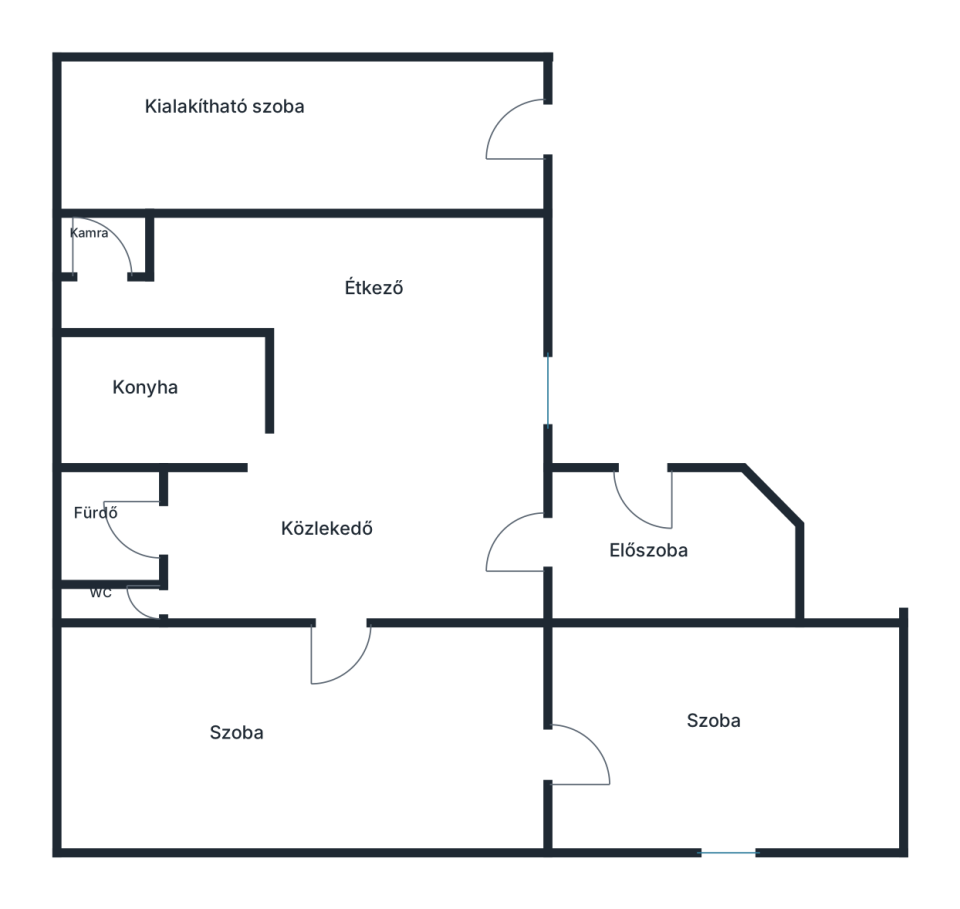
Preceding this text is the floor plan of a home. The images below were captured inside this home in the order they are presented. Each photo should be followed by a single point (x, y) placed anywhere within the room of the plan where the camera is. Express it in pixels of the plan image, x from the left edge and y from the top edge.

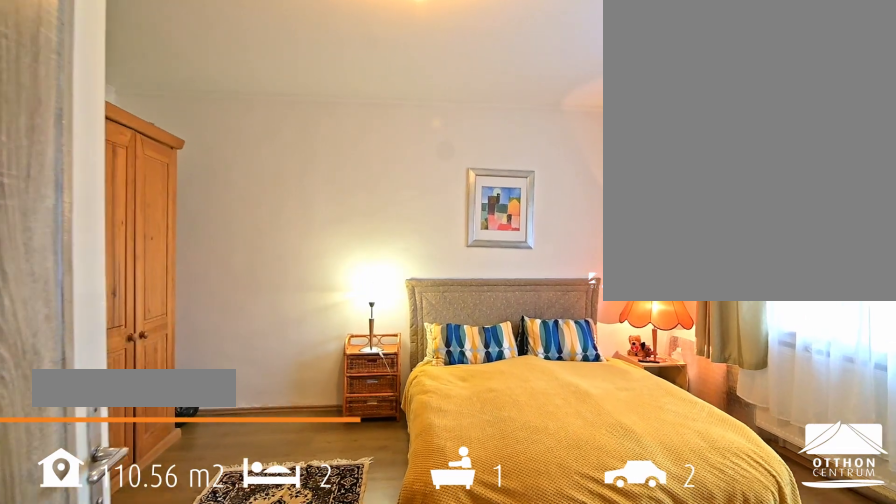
(722, 789)
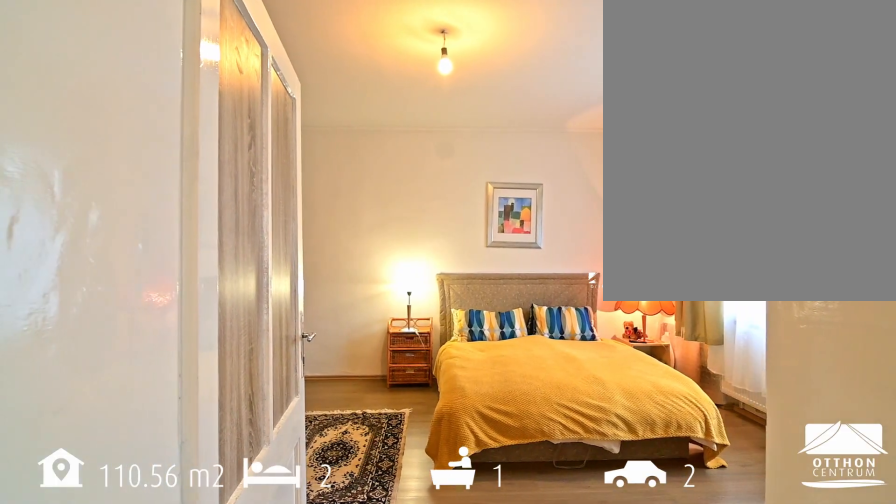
(722, 790)
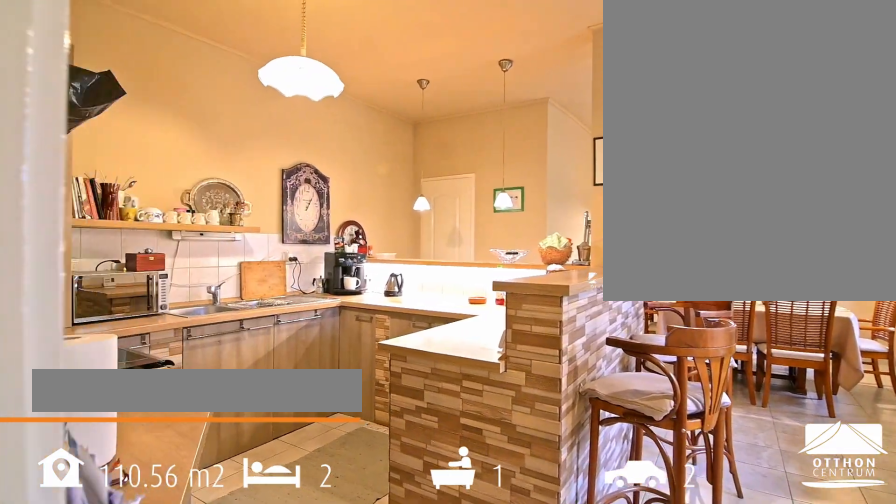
(352, 323)
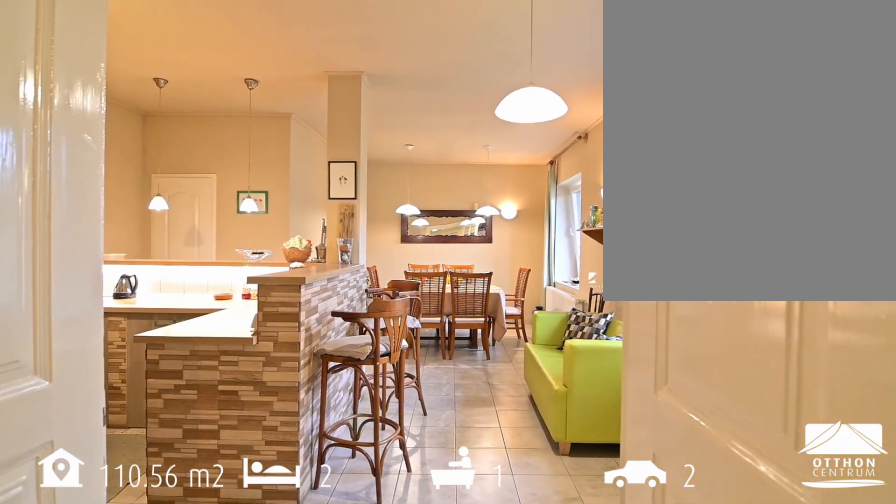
(386, 347)
